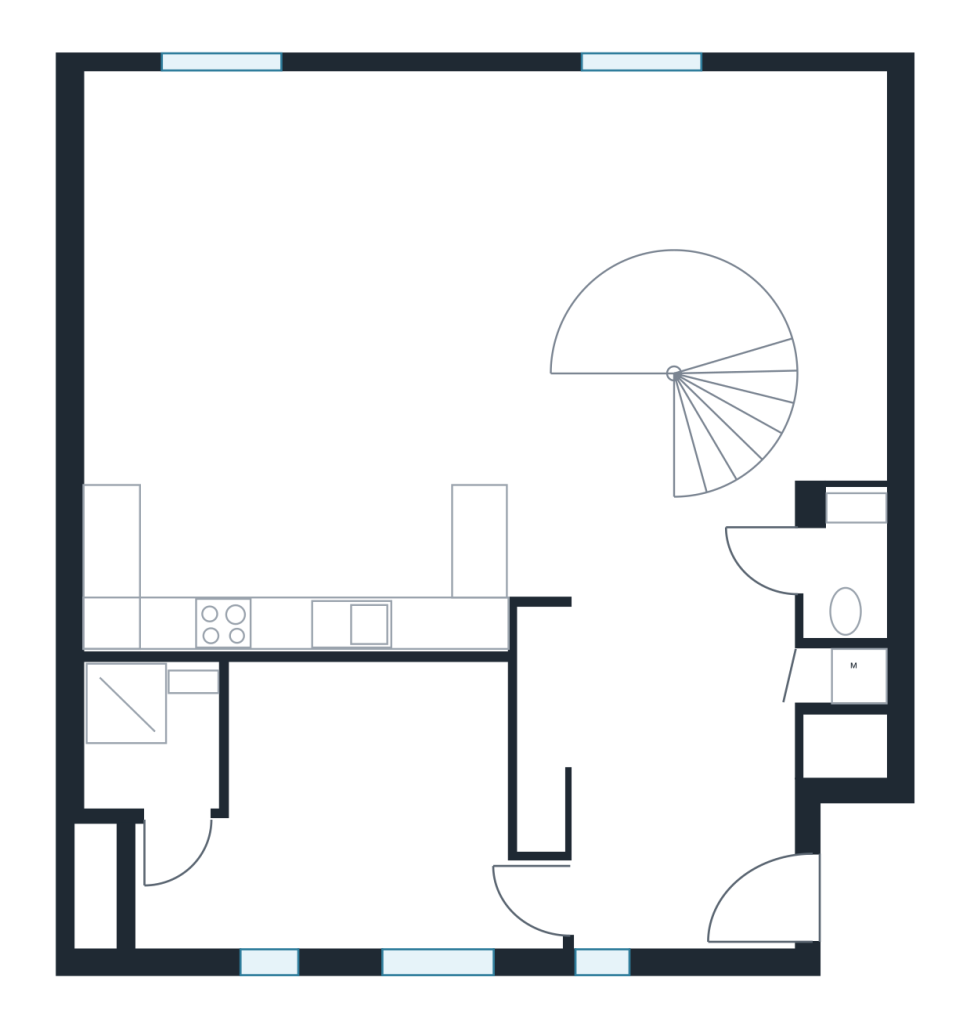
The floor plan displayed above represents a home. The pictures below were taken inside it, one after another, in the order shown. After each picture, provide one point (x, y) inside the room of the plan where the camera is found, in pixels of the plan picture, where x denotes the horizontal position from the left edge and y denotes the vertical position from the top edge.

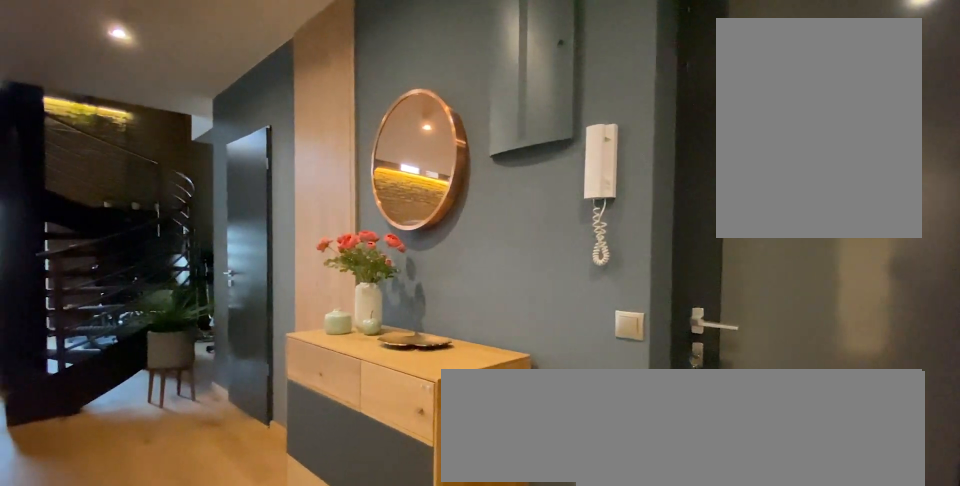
(690, 789)
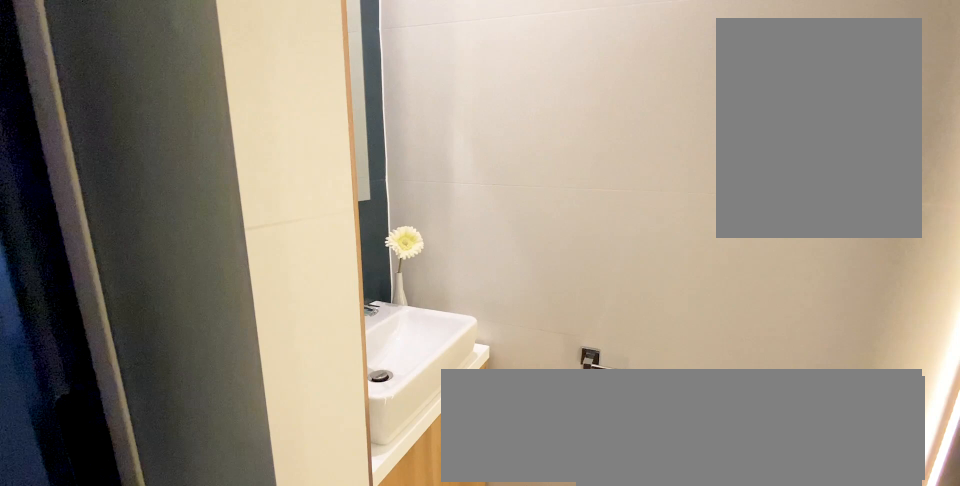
(845, 575)
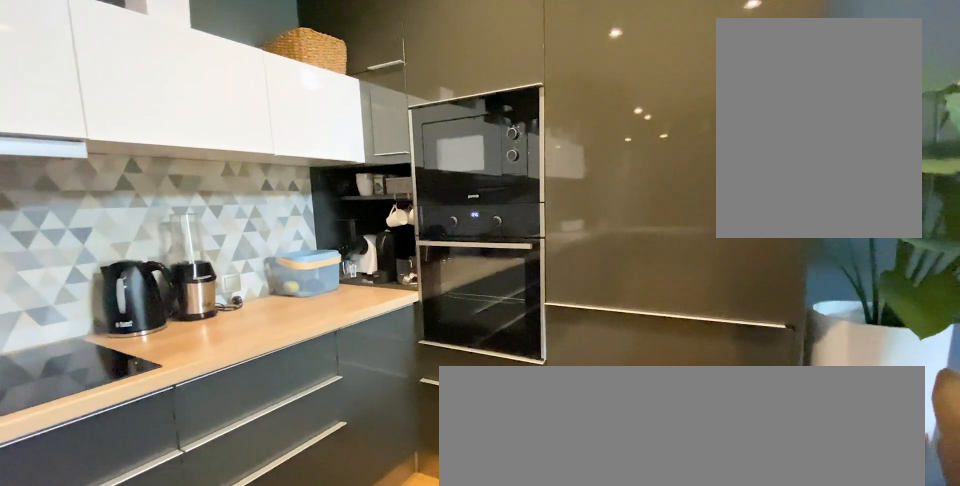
(356, 357)
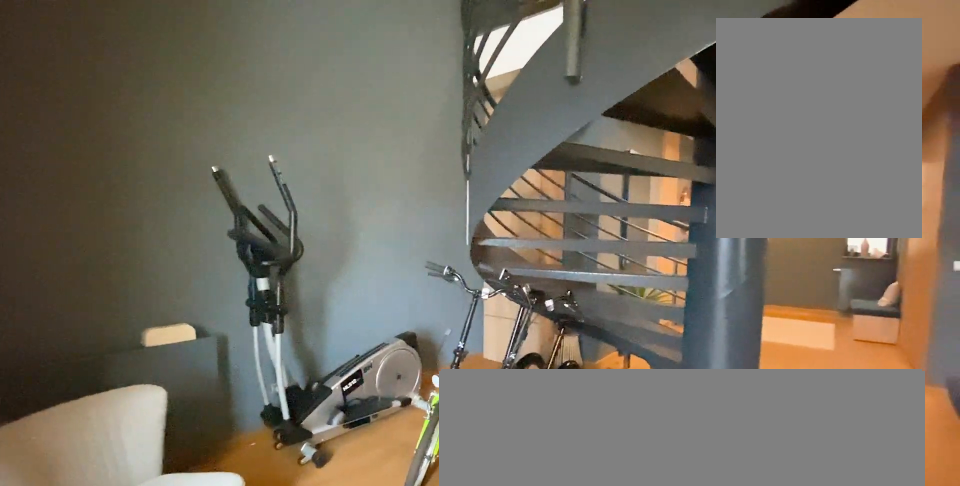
(356, 357)
